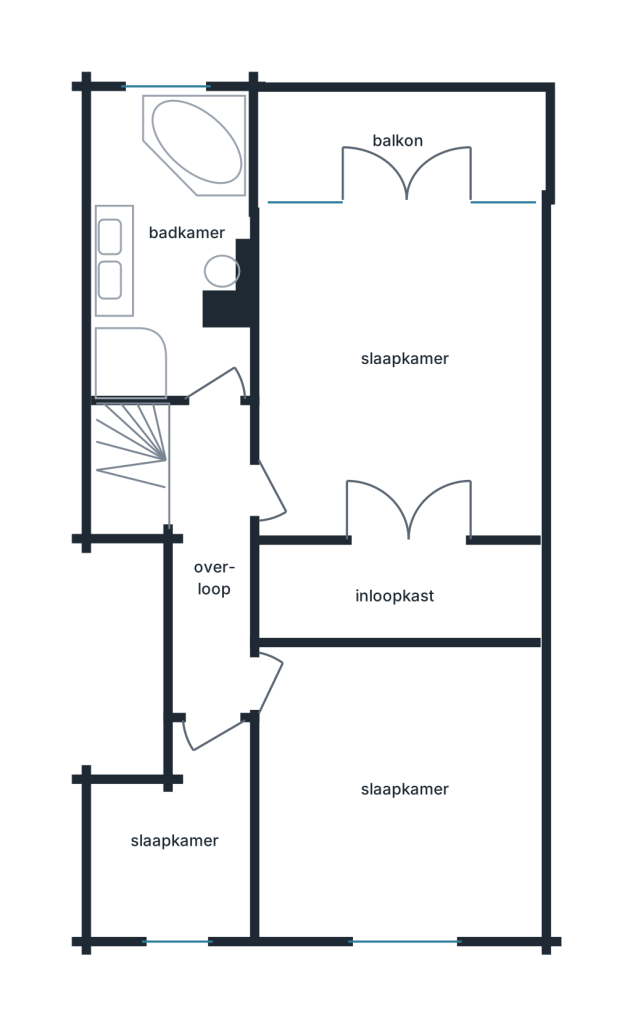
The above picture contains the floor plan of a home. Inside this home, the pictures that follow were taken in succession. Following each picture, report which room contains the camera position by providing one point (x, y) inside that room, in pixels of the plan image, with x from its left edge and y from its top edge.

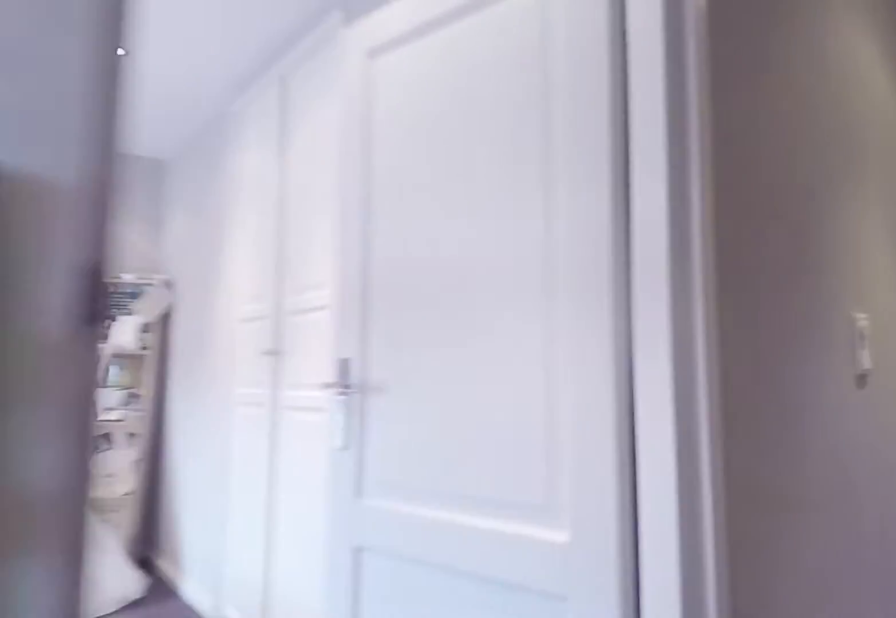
(212, 556)
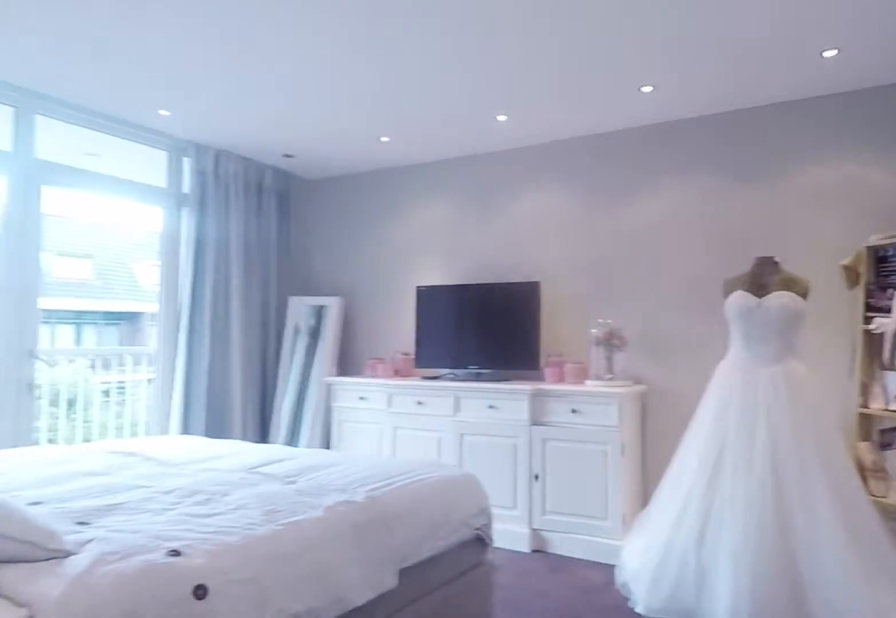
(399, 436)
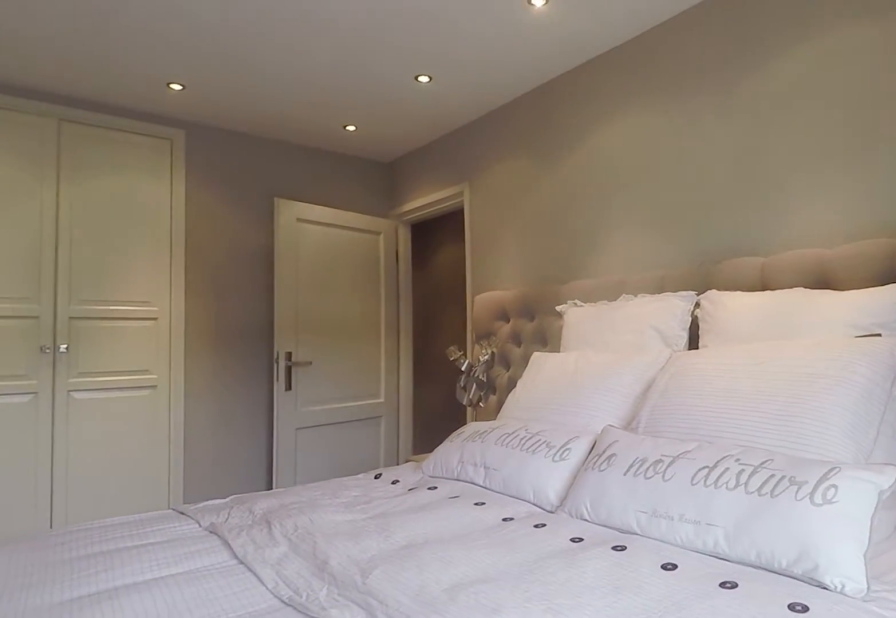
(399, 436)
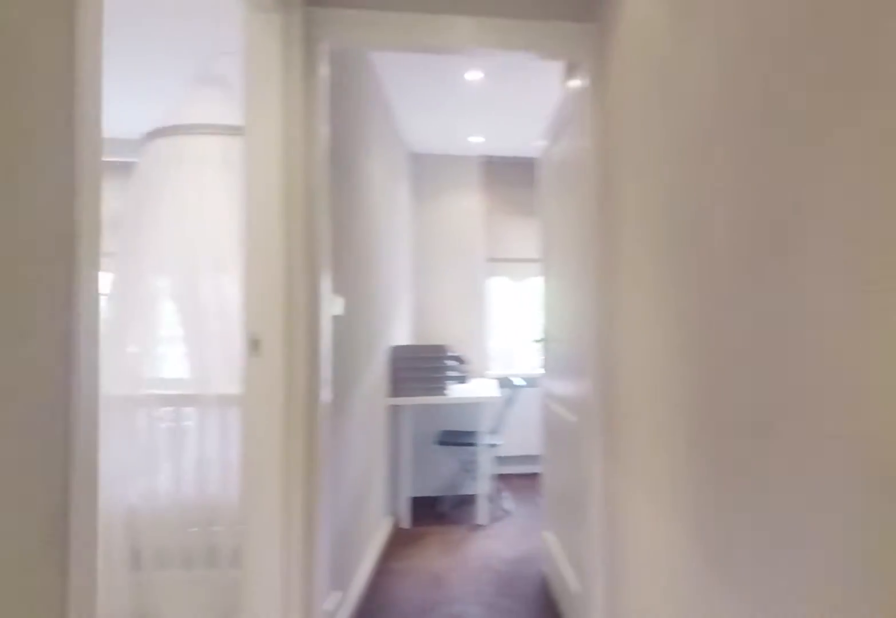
(212, 555)
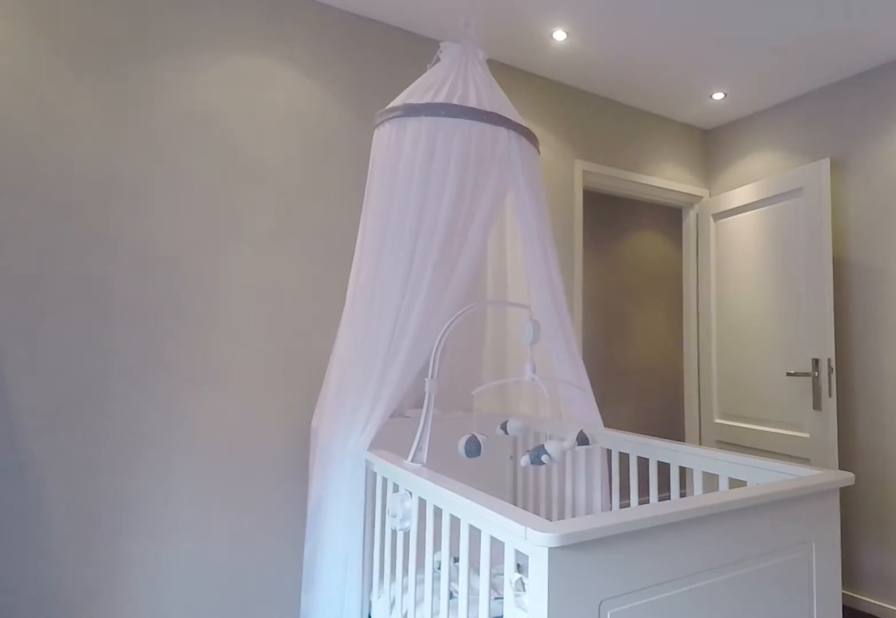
(319, 834)
